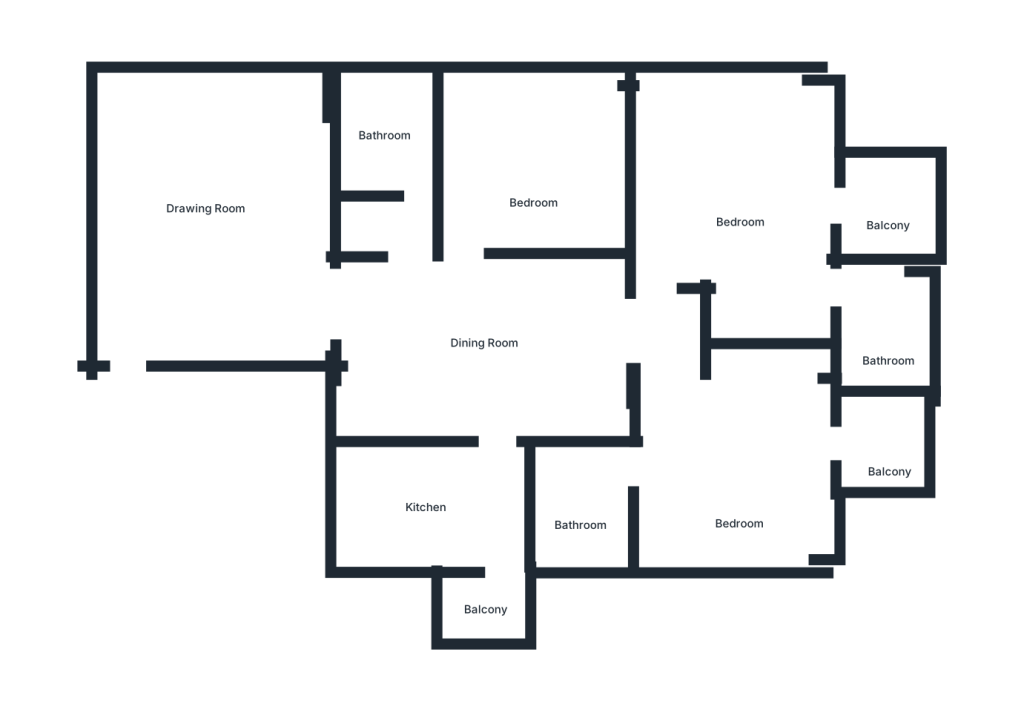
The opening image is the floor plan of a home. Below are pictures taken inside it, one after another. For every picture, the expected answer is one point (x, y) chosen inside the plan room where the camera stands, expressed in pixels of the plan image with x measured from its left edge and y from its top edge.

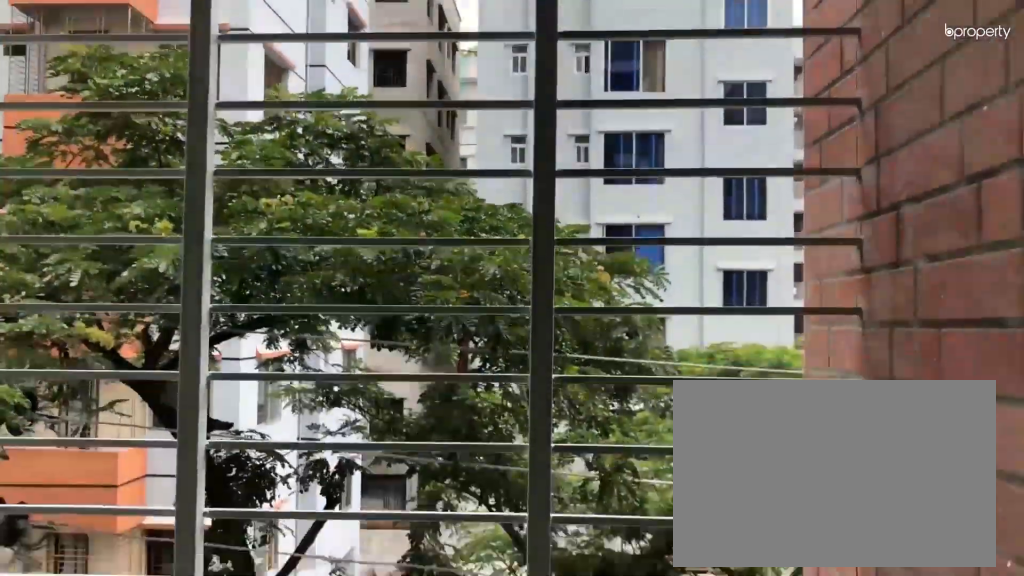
(883, 198)
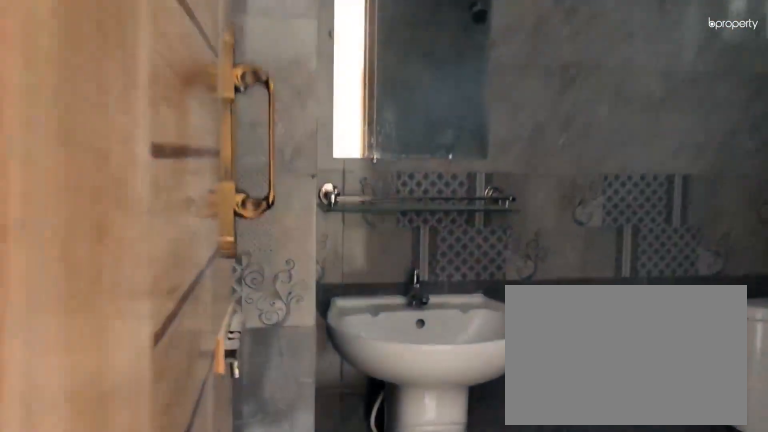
(887, 336)
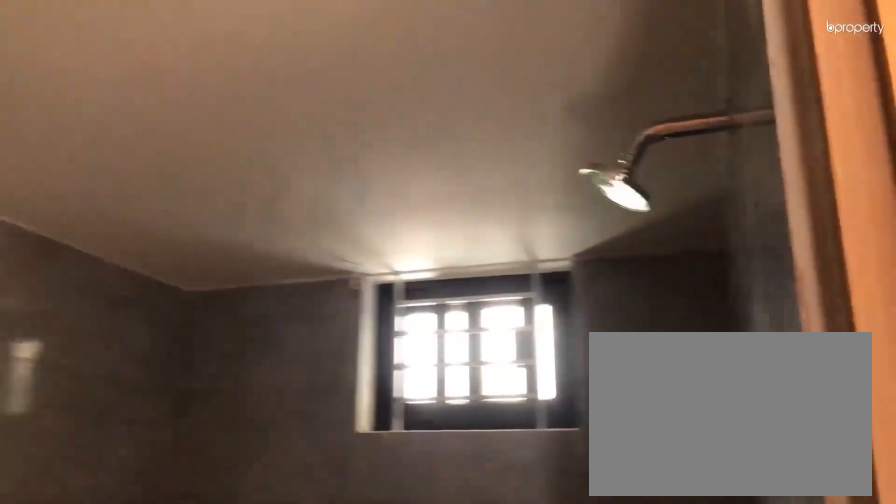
(886, 327)
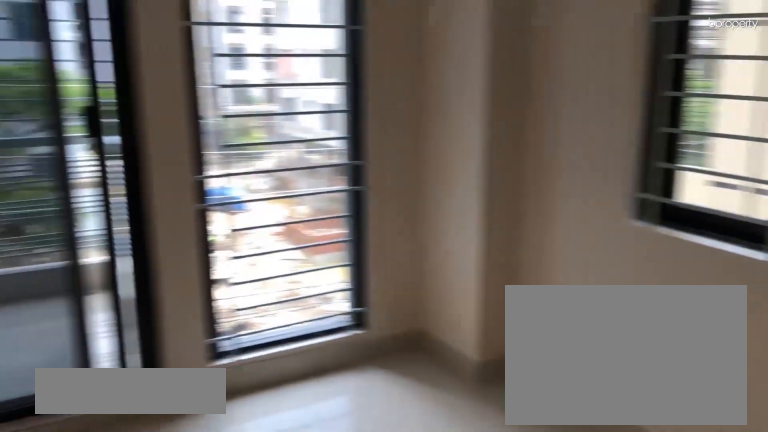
(757, 465)
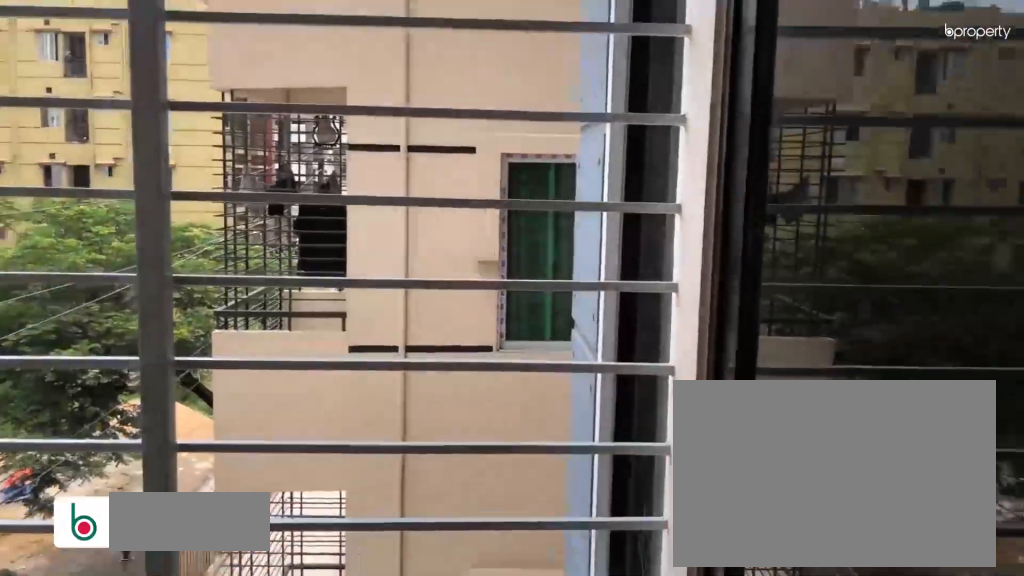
(881, 444)
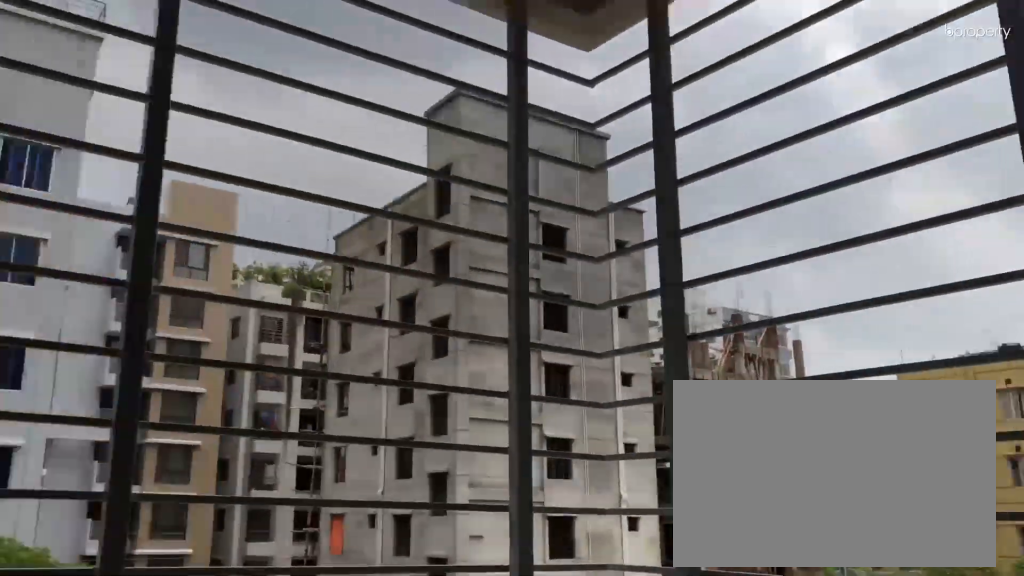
(881, 444)
